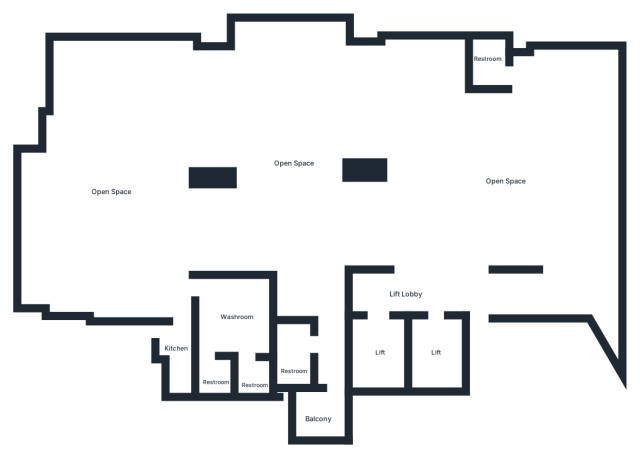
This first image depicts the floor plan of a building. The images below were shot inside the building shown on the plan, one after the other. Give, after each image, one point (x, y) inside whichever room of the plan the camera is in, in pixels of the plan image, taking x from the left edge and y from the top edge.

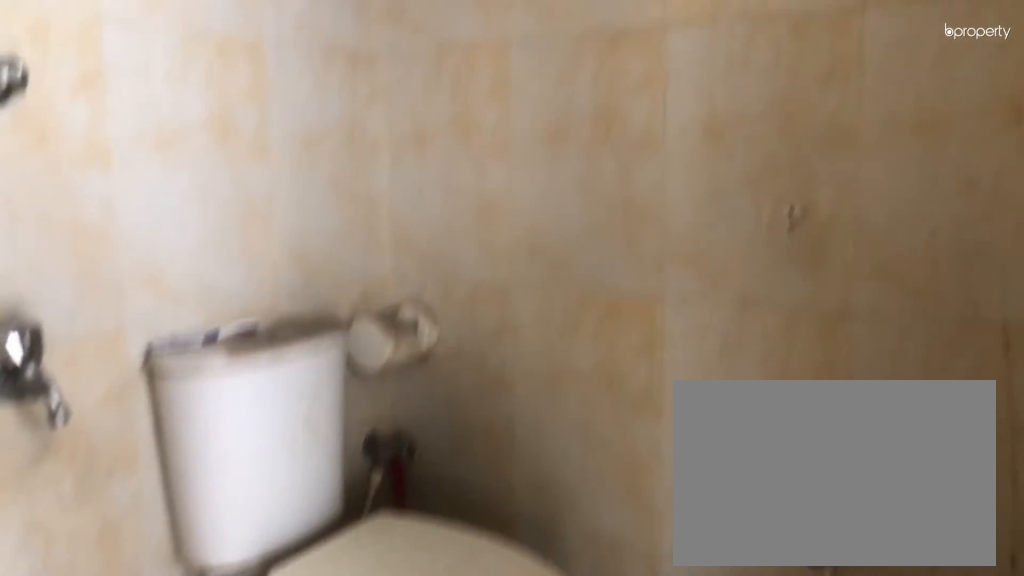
(485, 63)
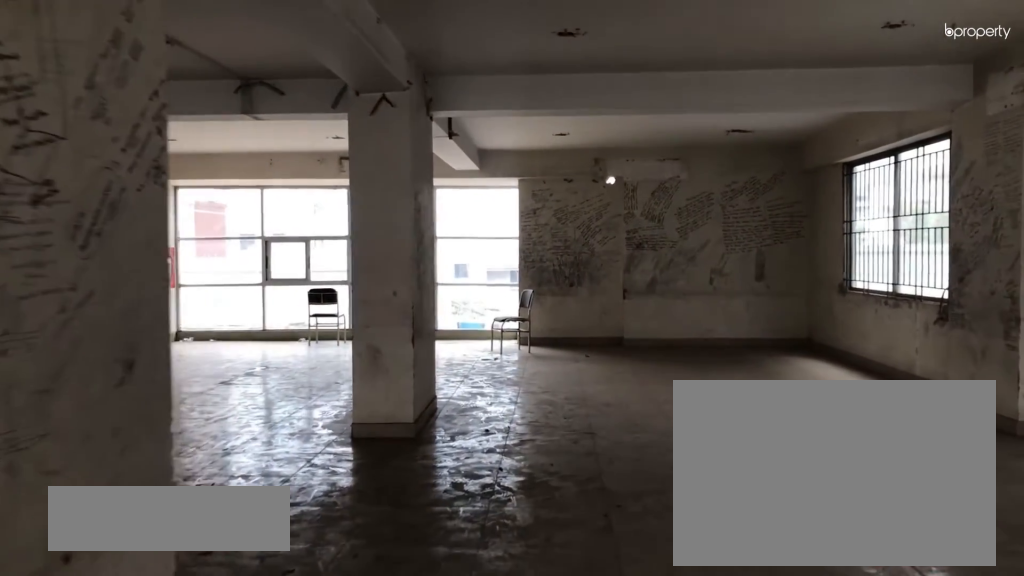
(361, 110)
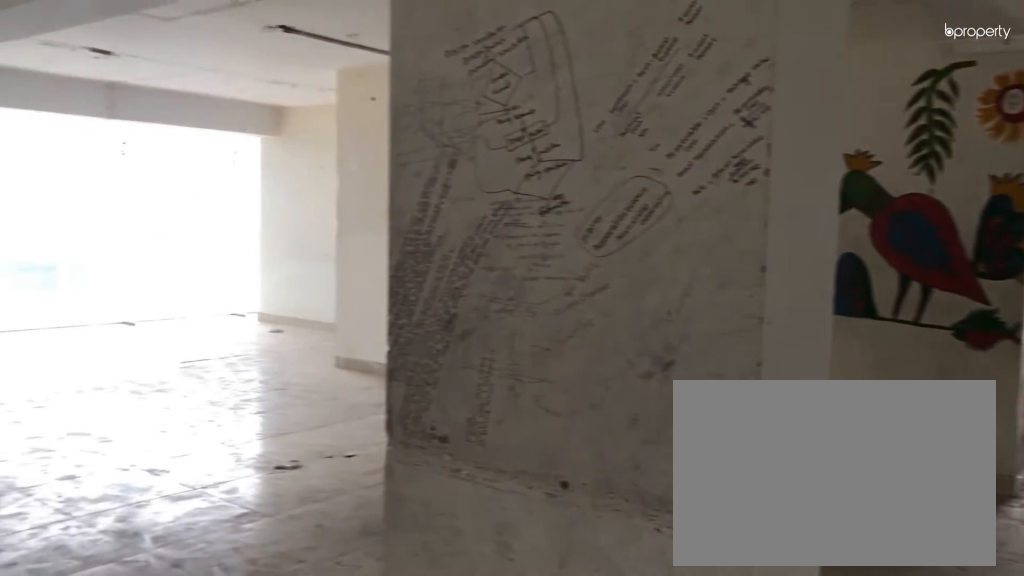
(293, 180)
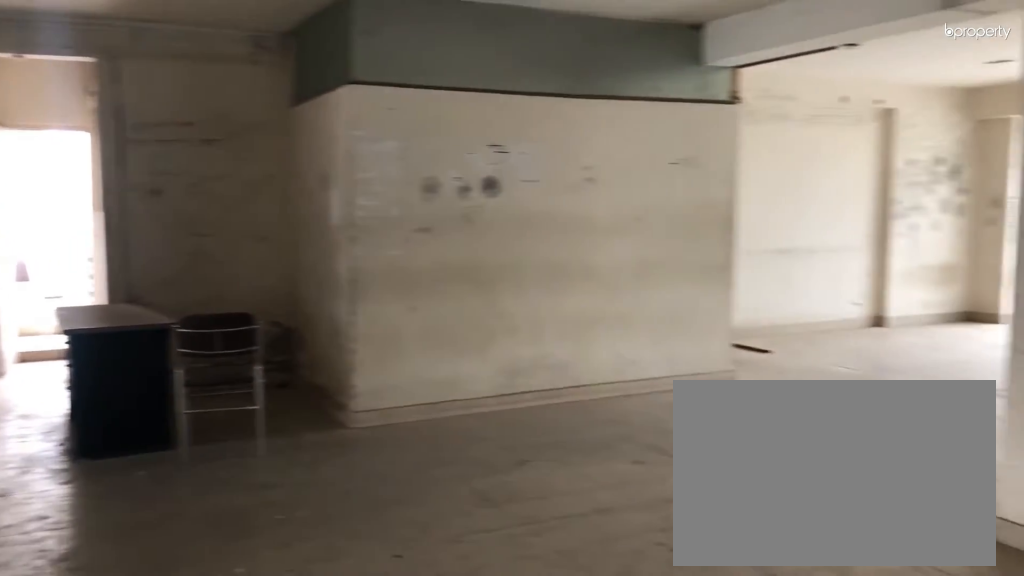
(293, 180)
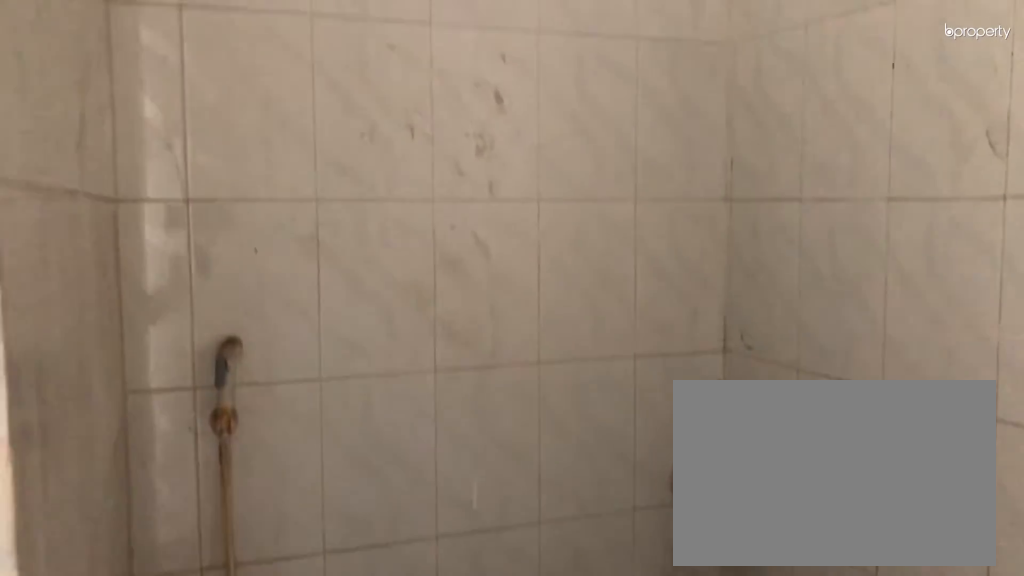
(293, 357)
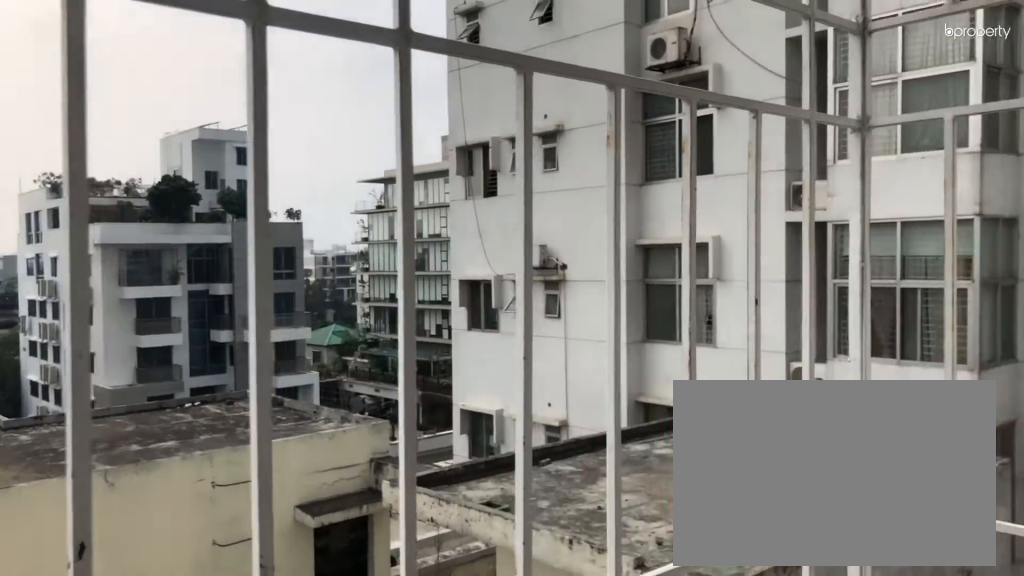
(317, 417)
